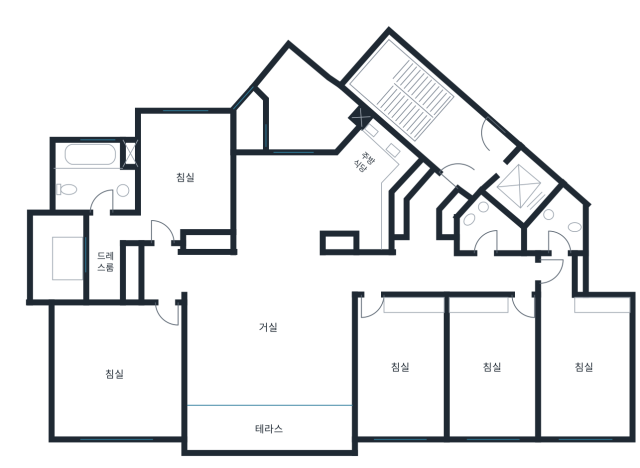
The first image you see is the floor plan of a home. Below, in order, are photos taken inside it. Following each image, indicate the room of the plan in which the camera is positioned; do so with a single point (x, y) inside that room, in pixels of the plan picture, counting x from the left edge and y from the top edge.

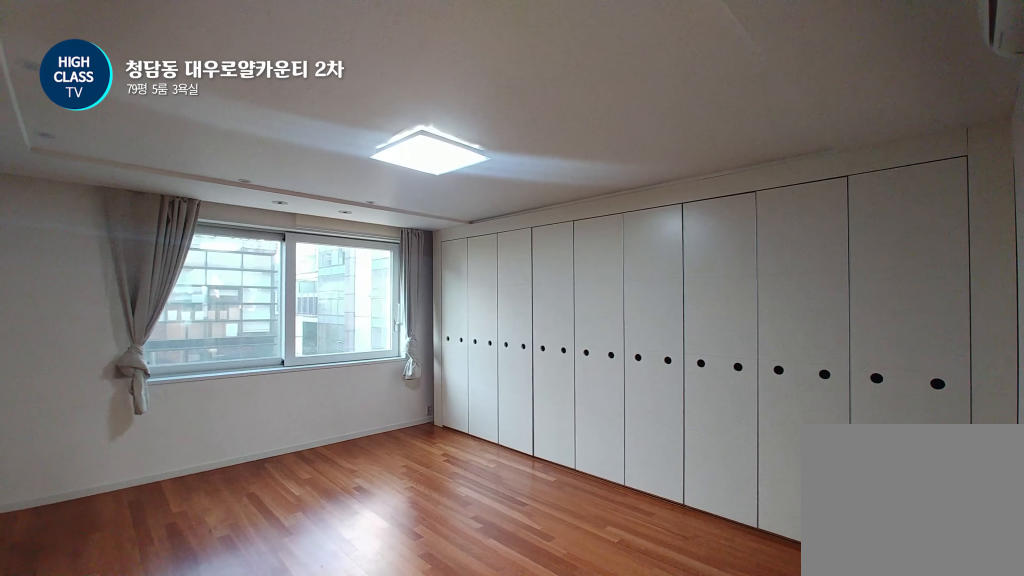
(117, 373)
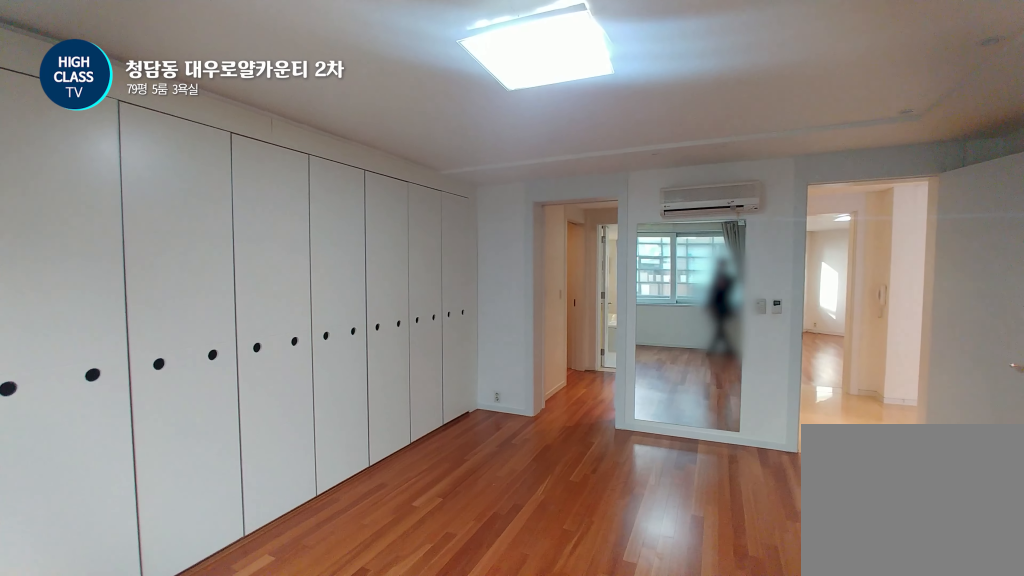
(117, 373)
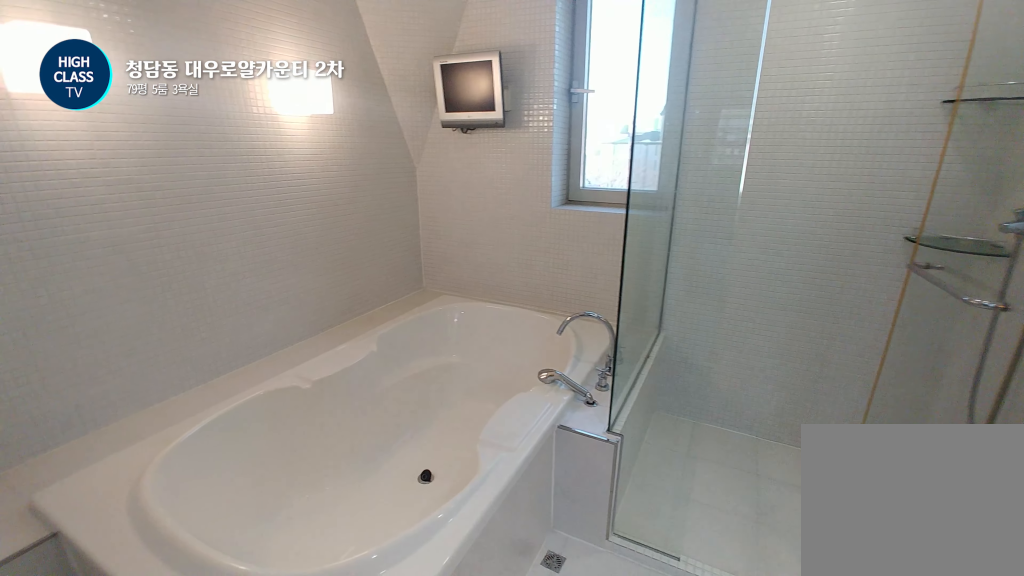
(95, 177)
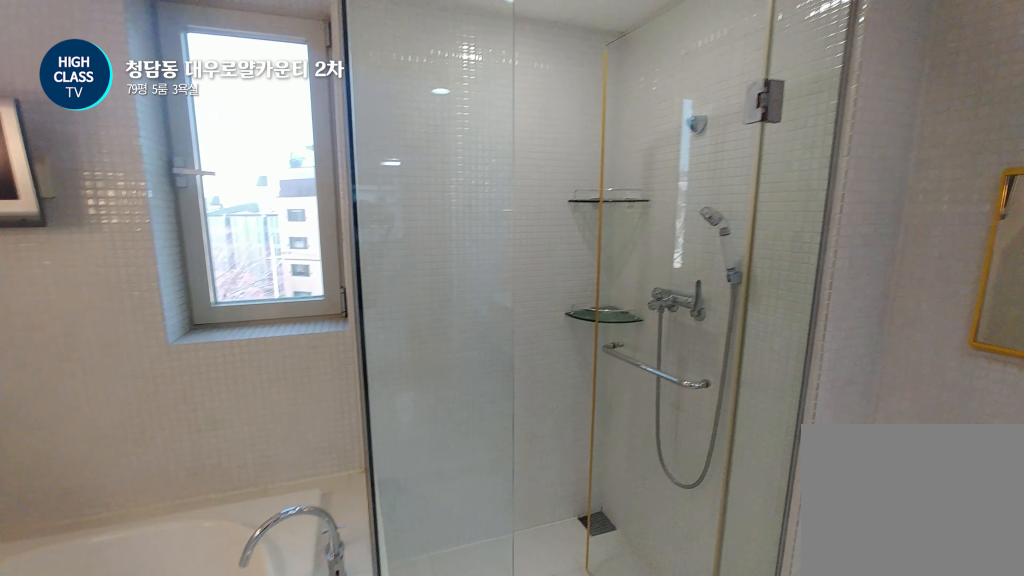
(95, 177)
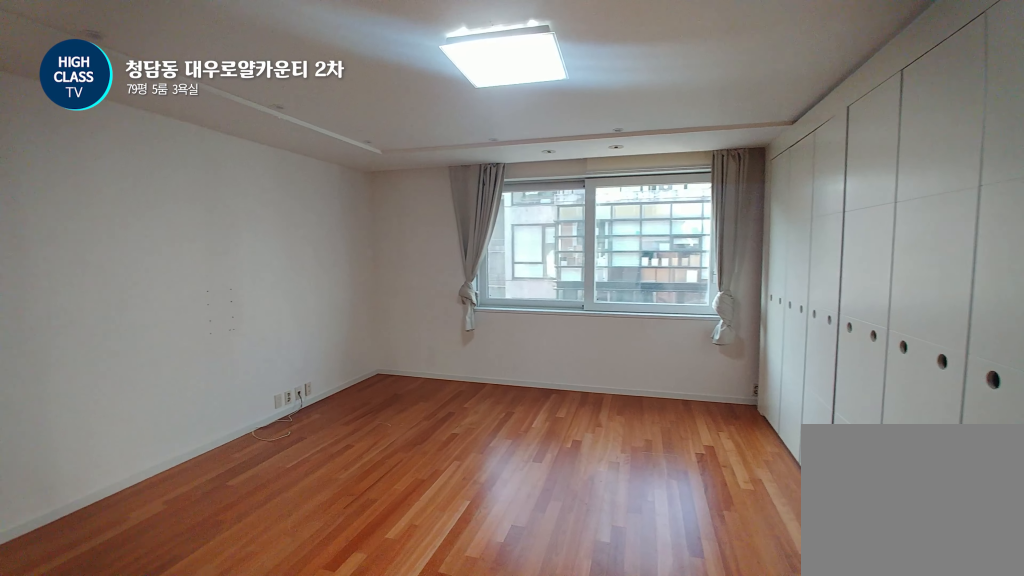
(116, 373)
